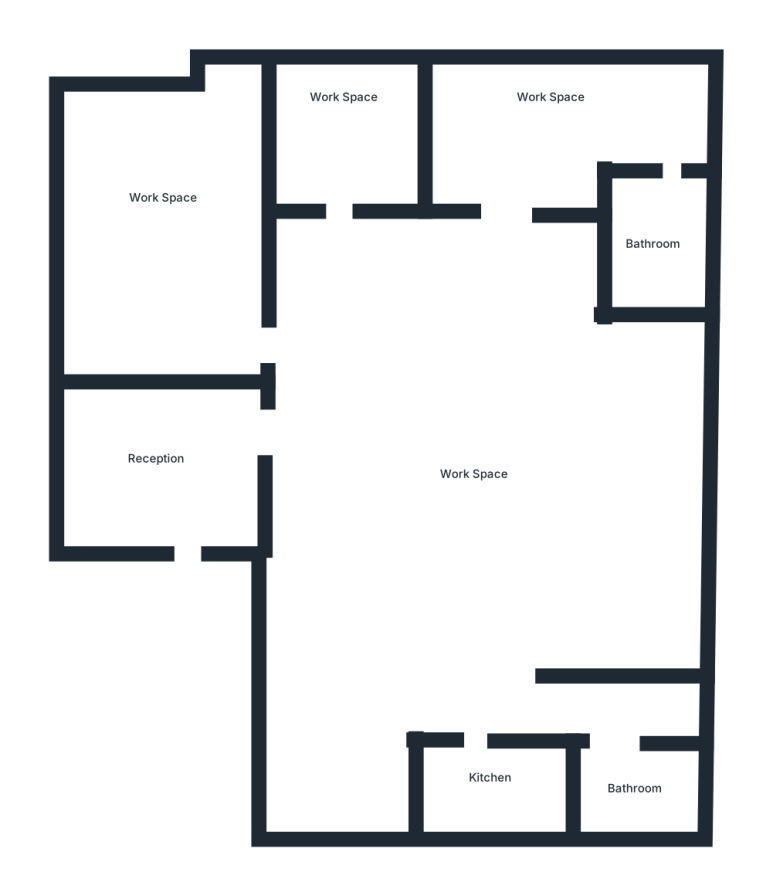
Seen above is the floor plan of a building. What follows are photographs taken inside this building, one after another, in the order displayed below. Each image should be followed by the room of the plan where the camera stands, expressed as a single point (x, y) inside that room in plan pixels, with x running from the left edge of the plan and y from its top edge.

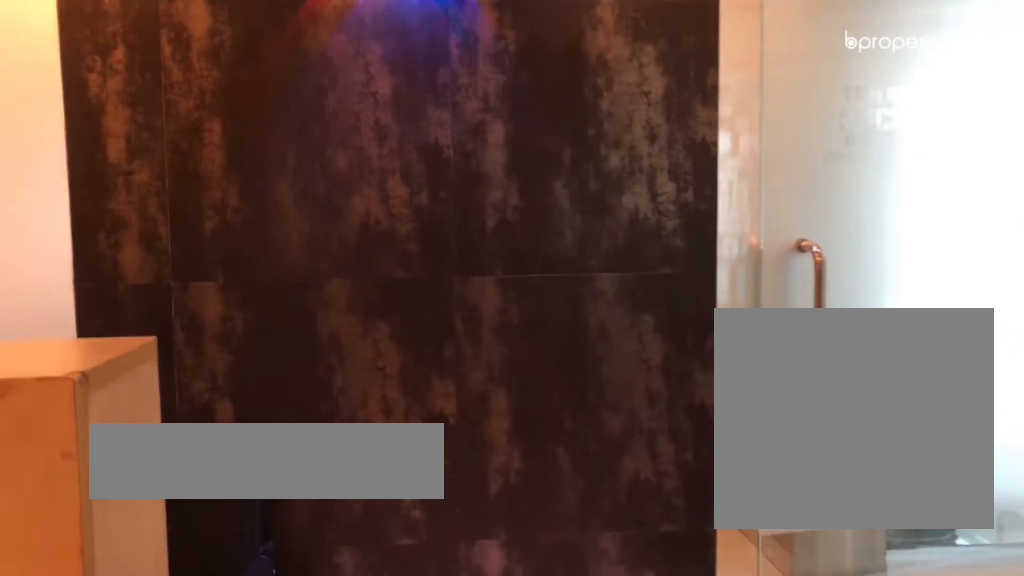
(174, 487)
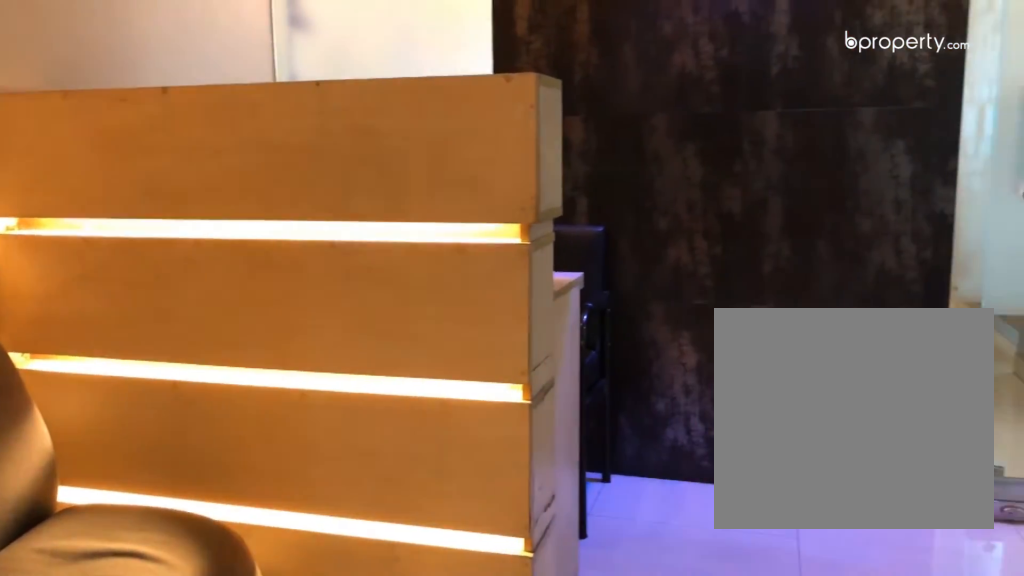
(173, 486)
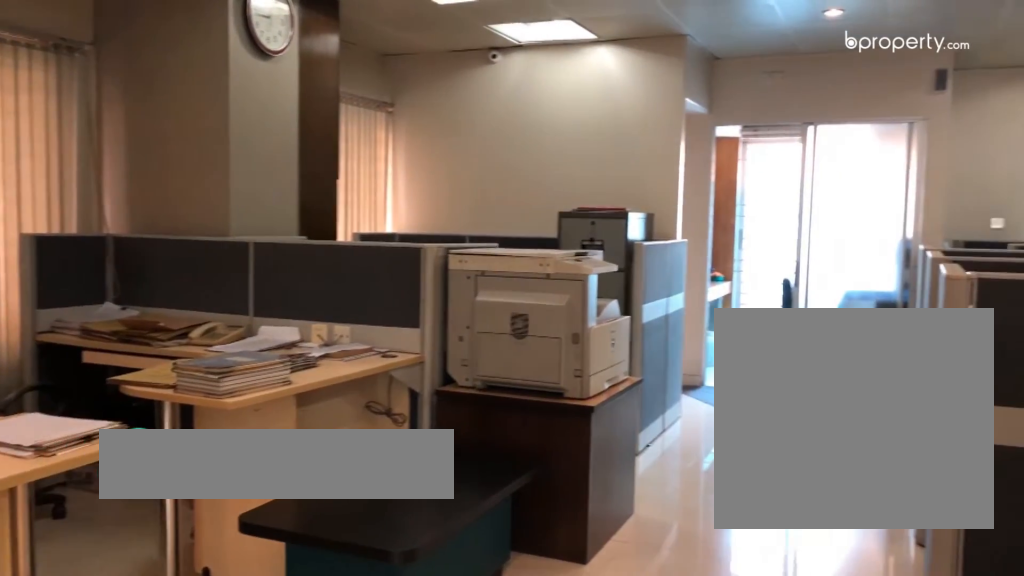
(480, 496)
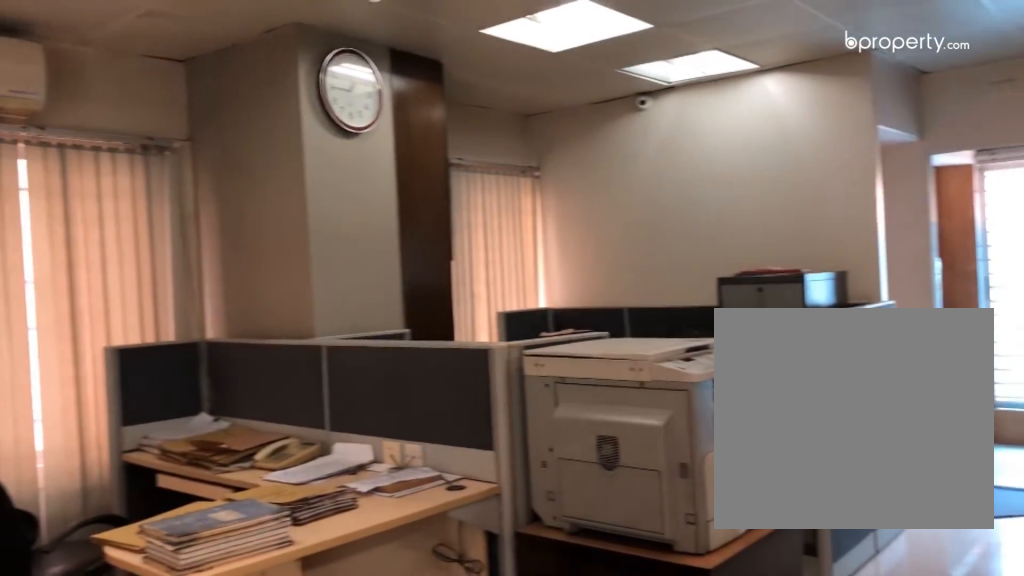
(480, 495)
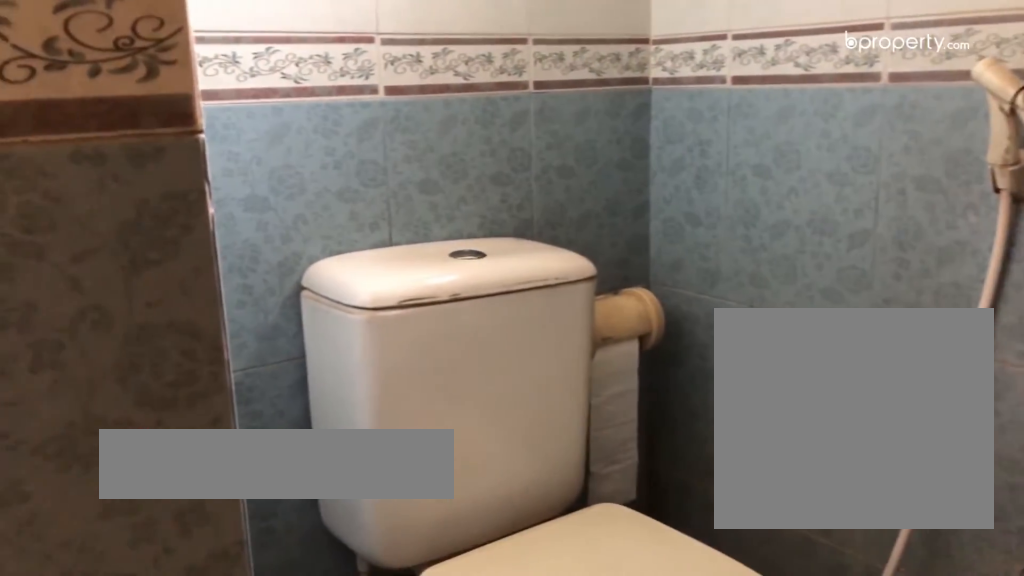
(636, 798)
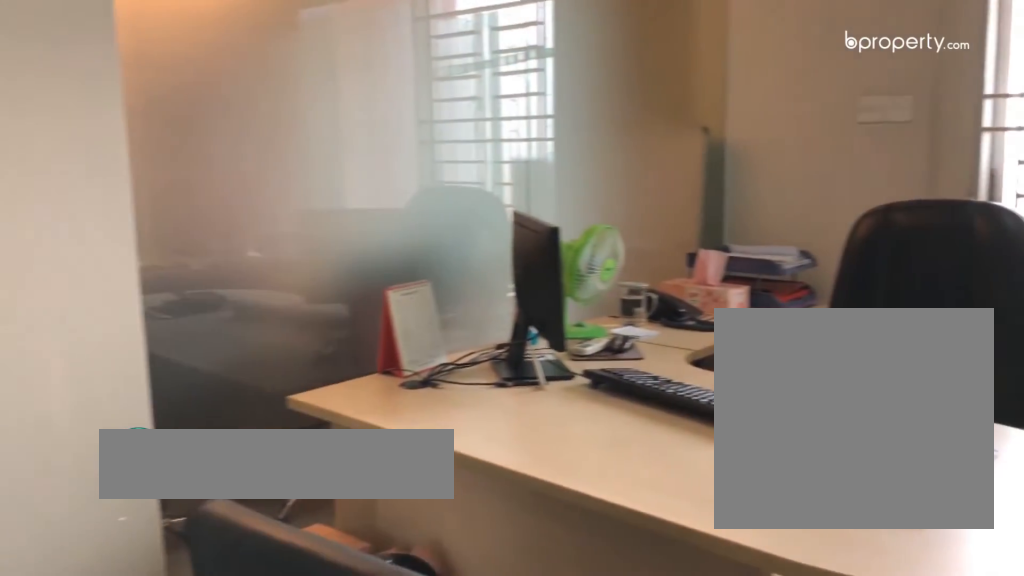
(351, 110)
